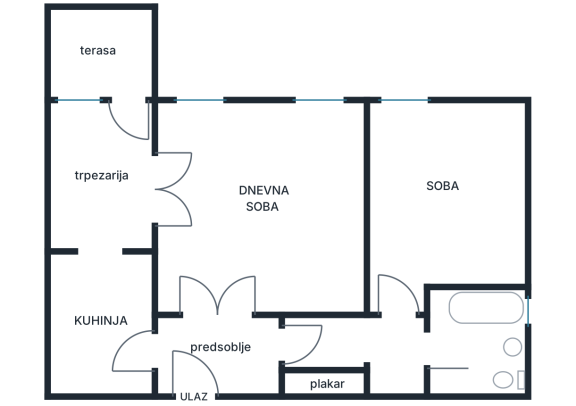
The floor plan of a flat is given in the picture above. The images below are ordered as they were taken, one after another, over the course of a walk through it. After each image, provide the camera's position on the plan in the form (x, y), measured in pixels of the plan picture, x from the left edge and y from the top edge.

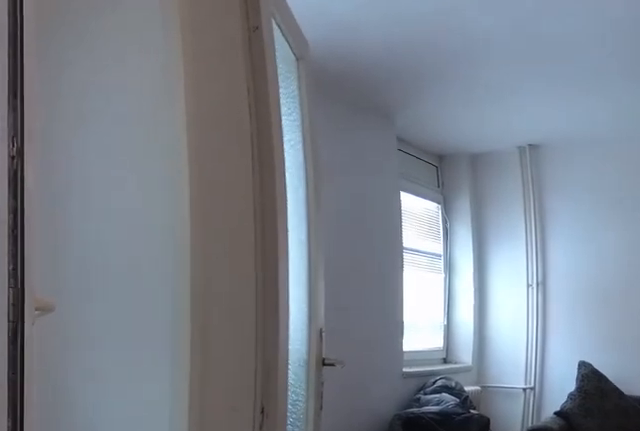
(111, 189)
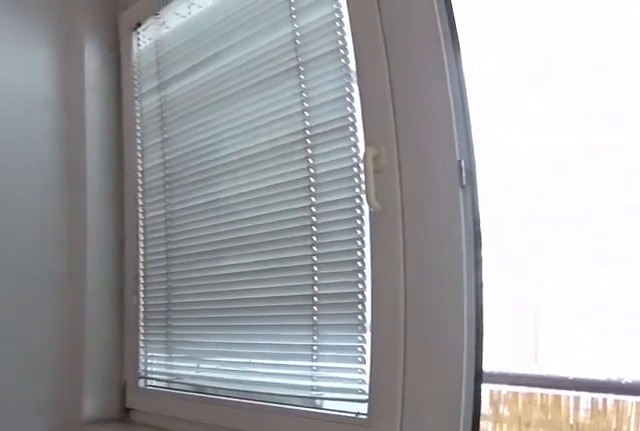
(125, 146)
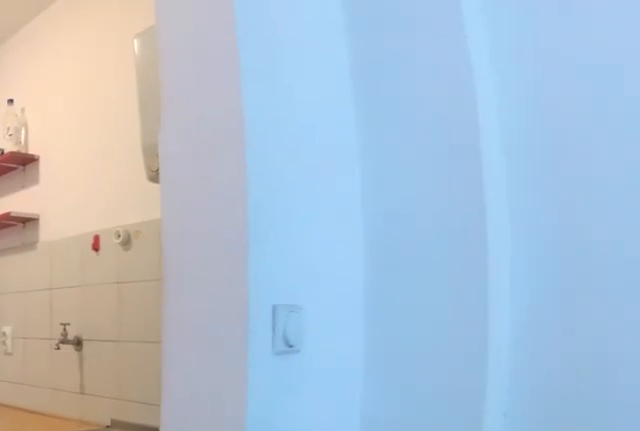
(132, 191)
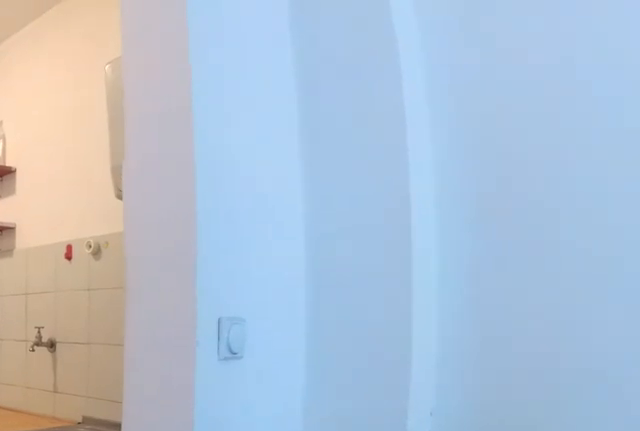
(139, 186)
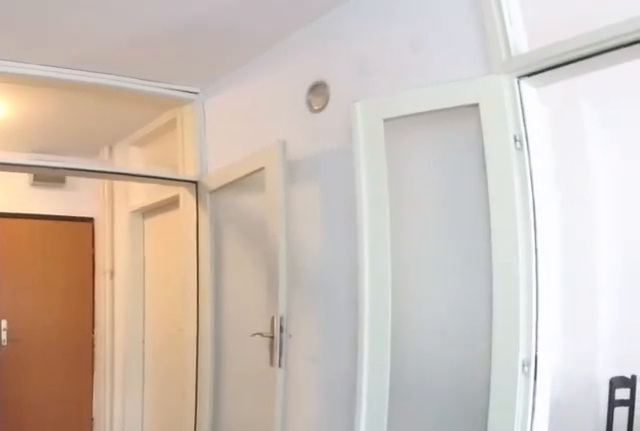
(231, 188)
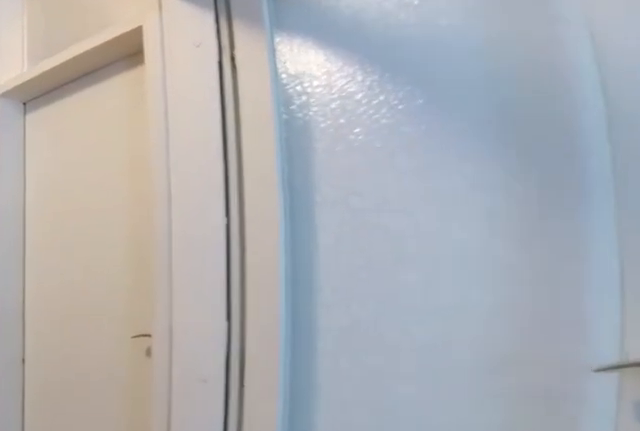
(230, 271)
